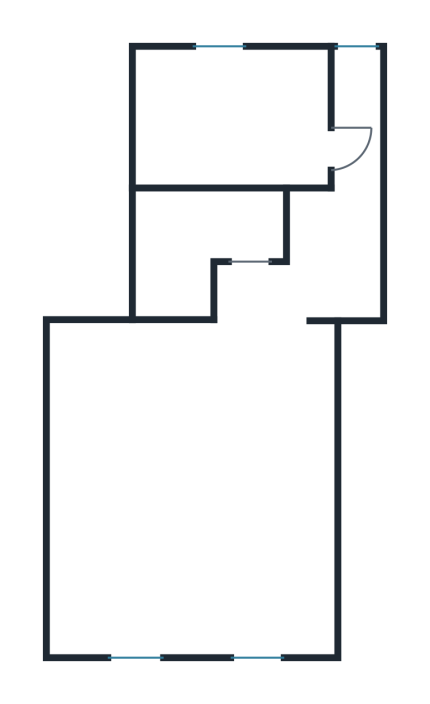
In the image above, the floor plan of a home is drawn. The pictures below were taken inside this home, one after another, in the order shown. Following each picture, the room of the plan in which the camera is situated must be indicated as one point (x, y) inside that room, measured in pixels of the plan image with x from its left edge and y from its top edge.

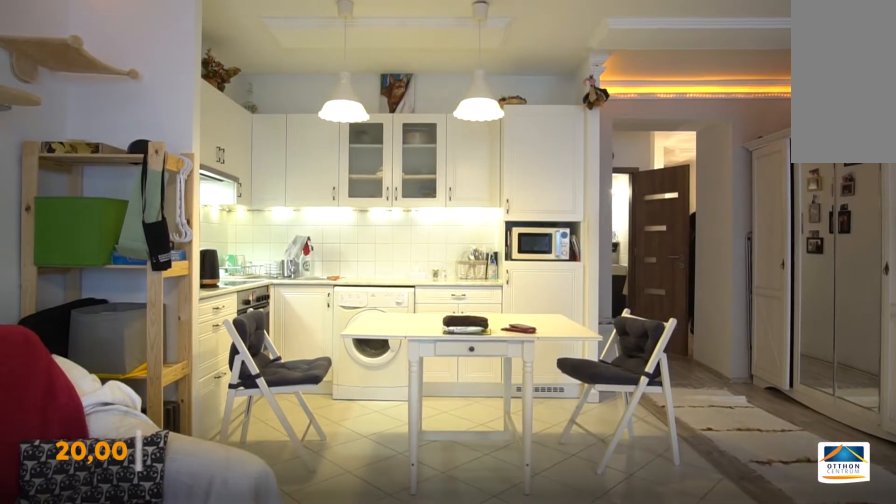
(198, 492)
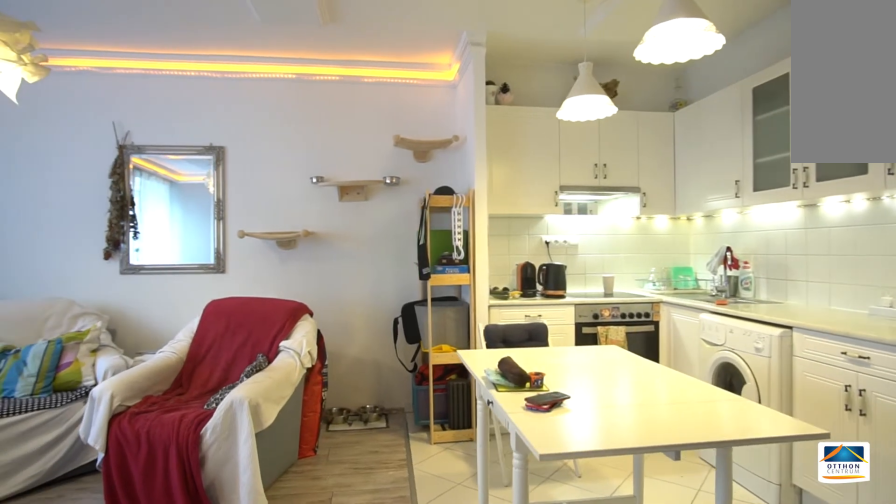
(200, 492)
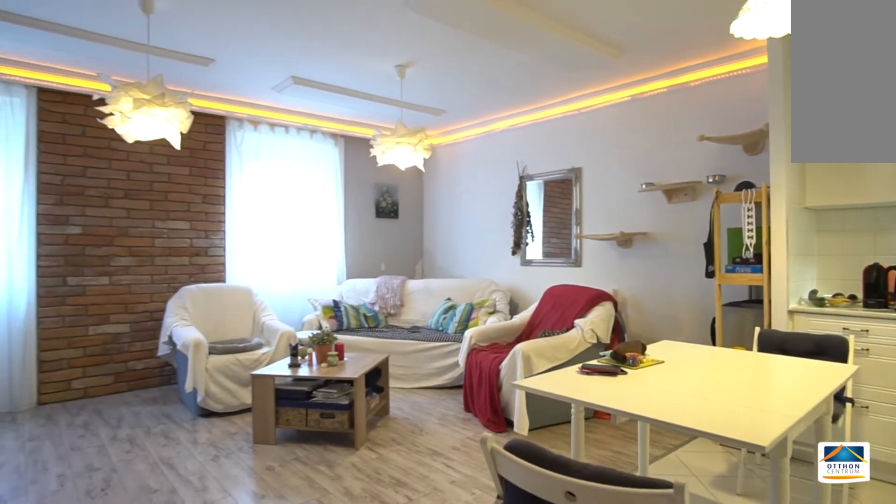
(200, 492)
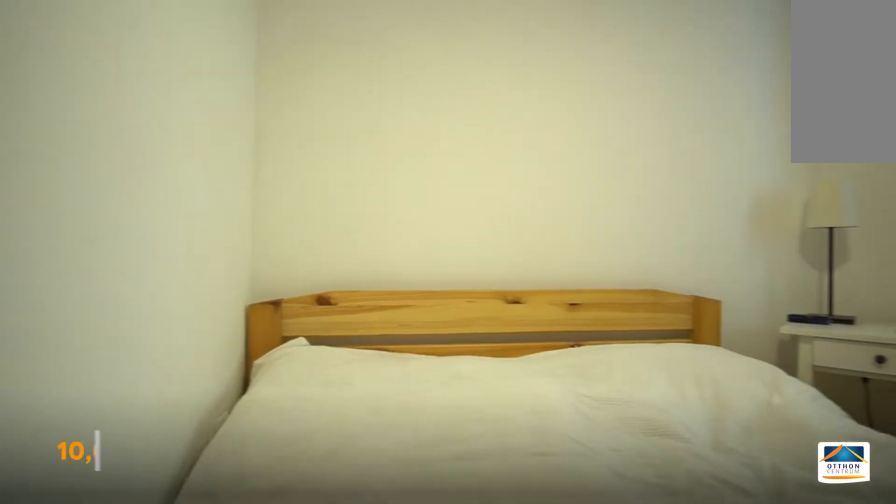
(220, 109)
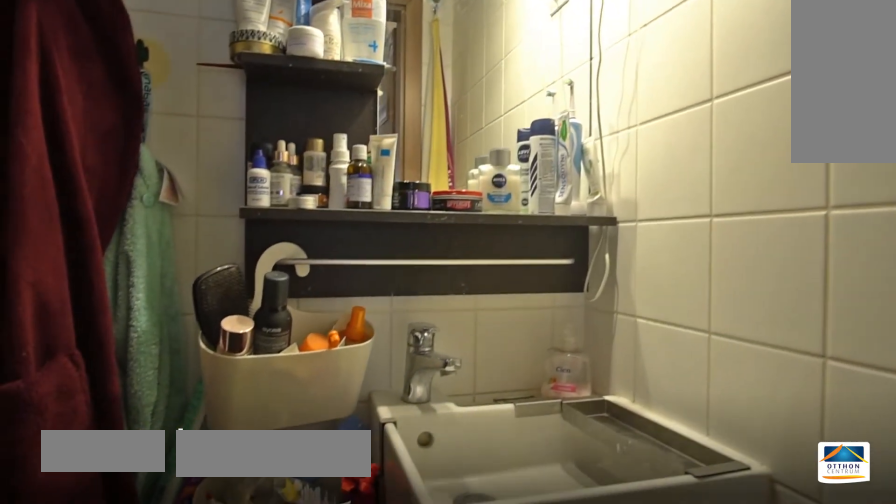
(212, 228)
